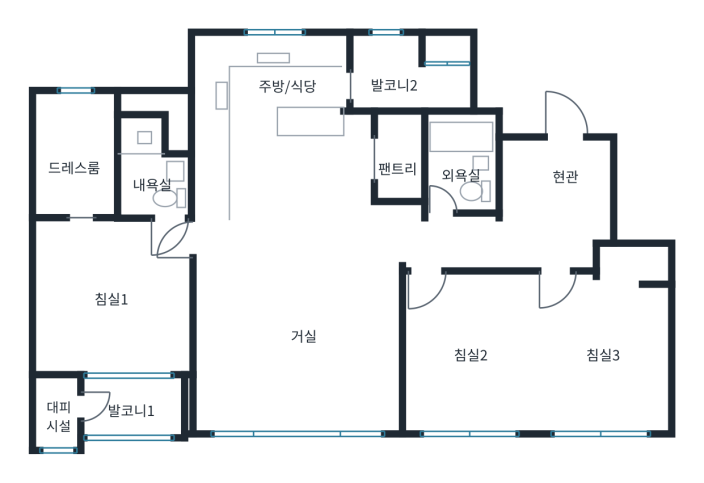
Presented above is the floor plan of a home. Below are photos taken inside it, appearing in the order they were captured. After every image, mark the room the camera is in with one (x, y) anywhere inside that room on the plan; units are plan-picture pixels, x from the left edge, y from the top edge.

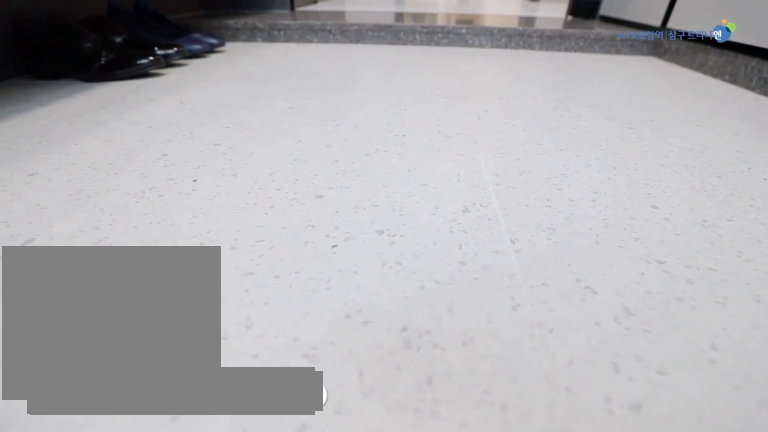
(556, 185)
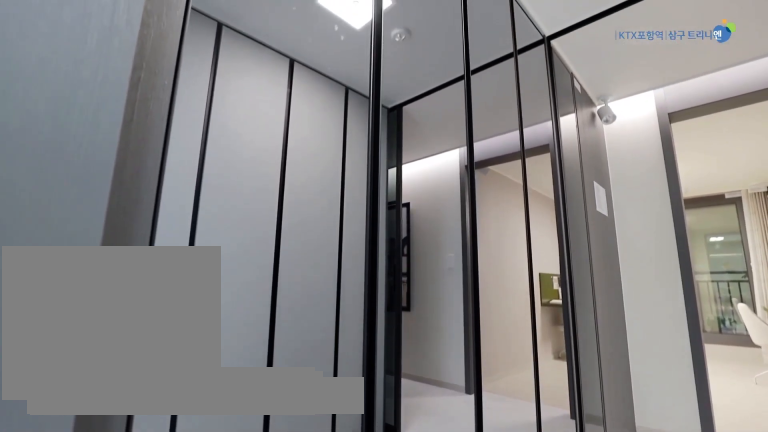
(553, 182)
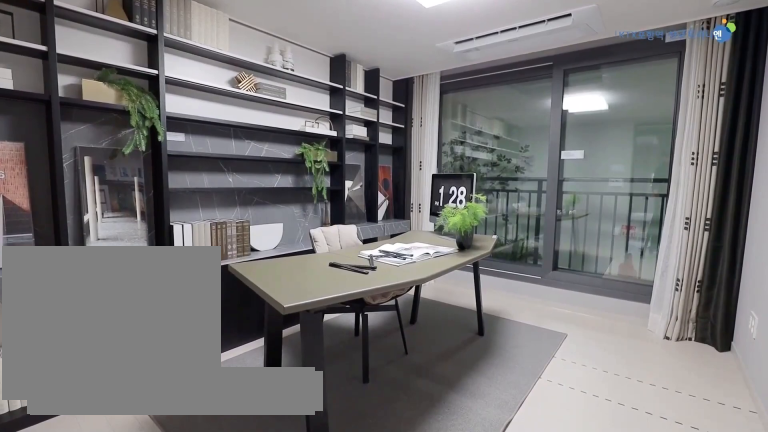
(472, 350)
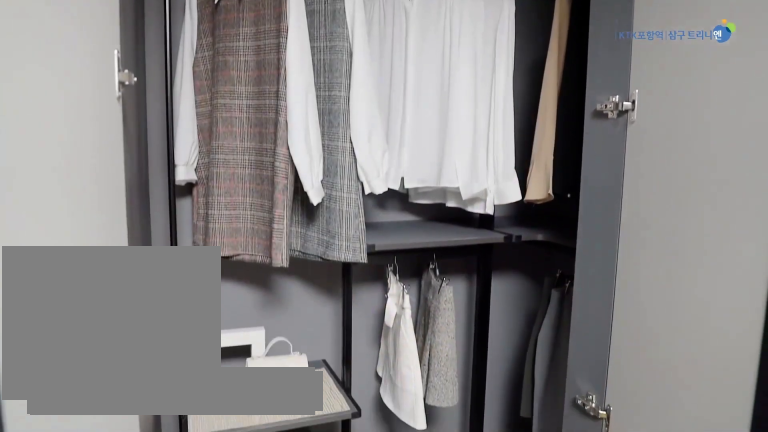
(604, 343)
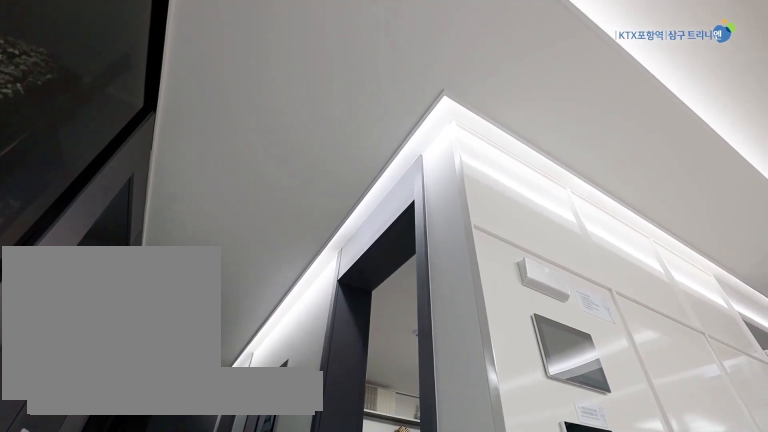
(493, 243)
